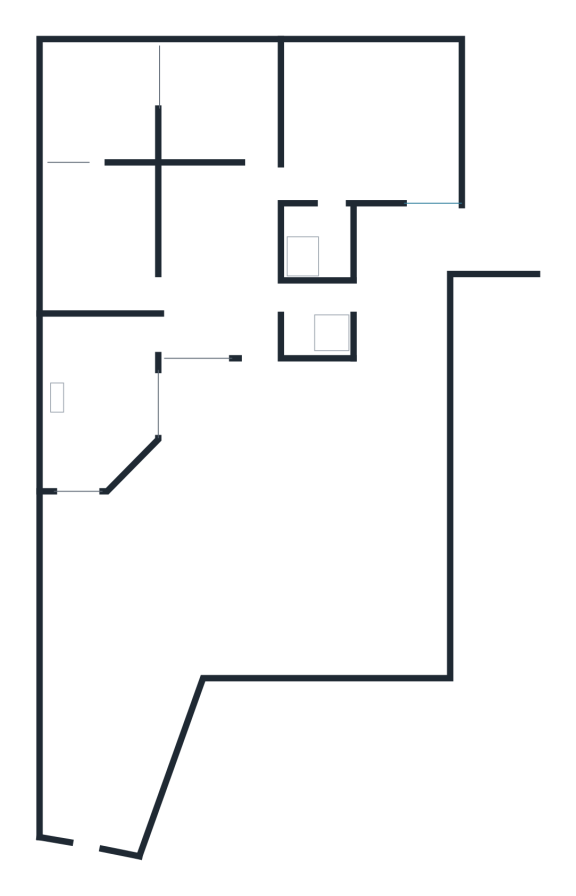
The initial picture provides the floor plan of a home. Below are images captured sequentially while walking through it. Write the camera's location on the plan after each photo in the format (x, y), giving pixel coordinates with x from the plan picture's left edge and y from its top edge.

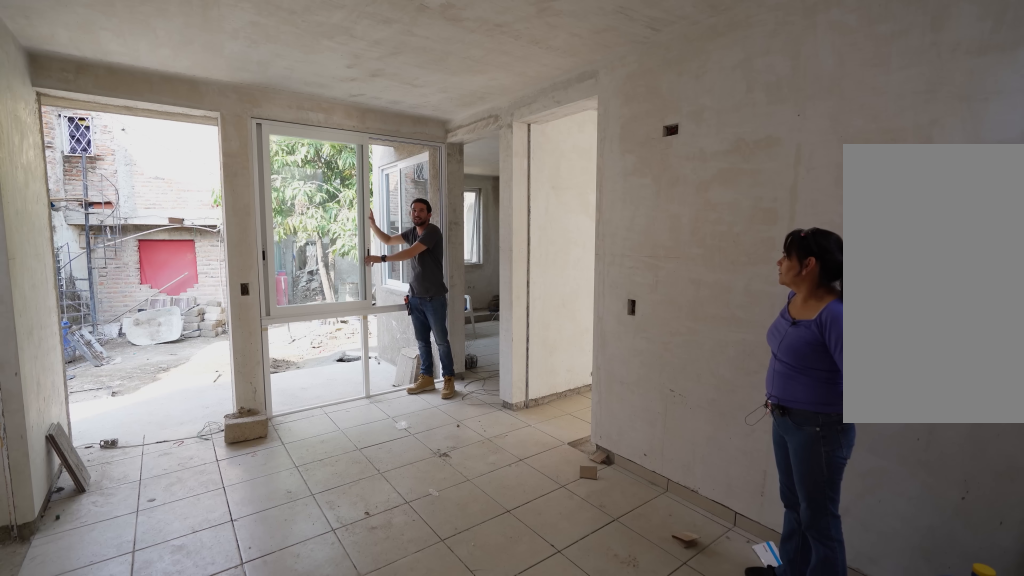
(237, 191)
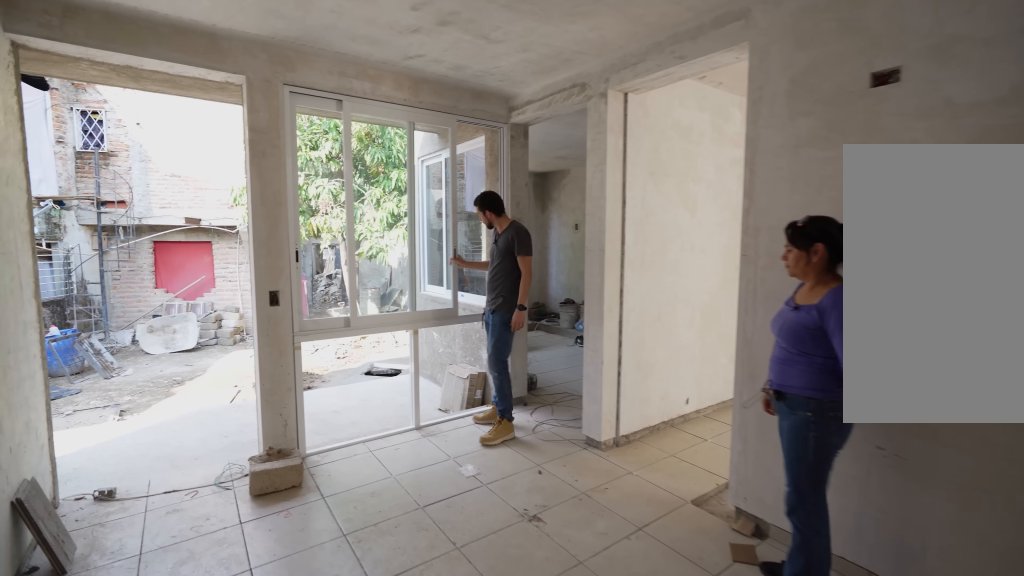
(237, 191)
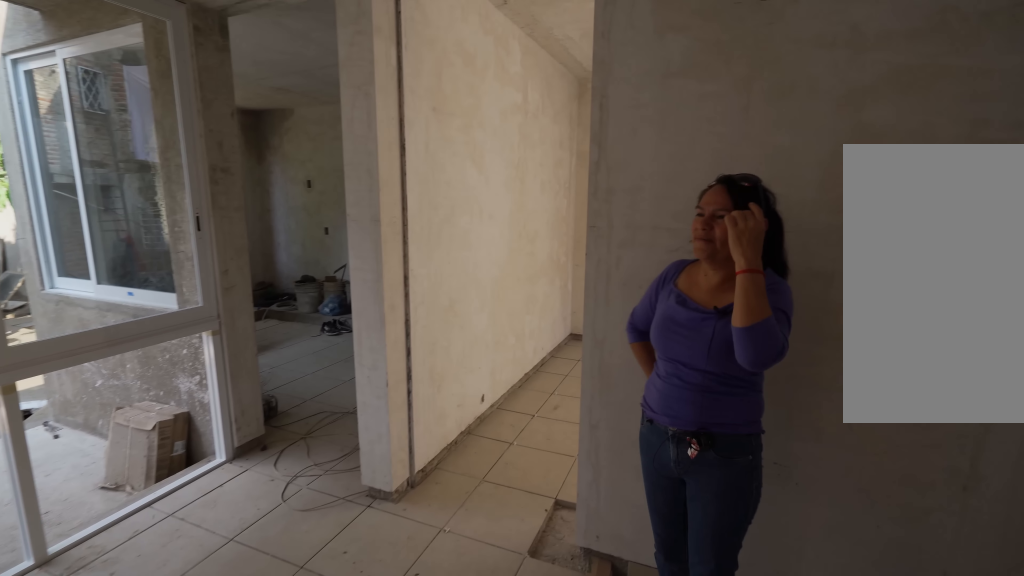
(214, 319)
